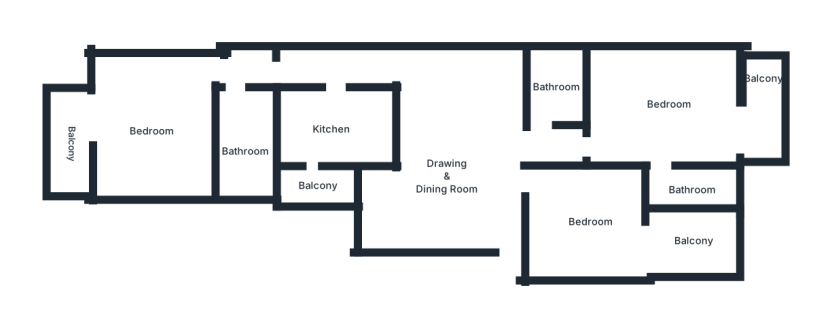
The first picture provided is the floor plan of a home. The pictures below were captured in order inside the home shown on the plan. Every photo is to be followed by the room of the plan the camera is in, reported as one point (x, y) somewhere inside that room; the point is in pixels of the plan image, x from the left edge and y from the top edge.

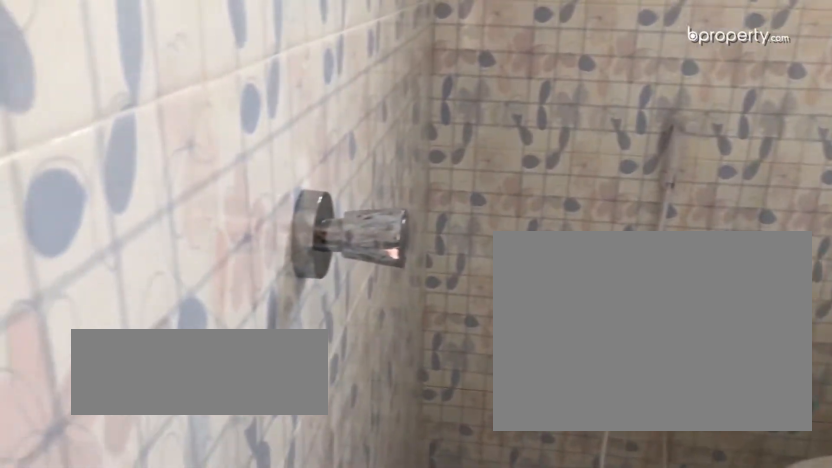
(690, 191)
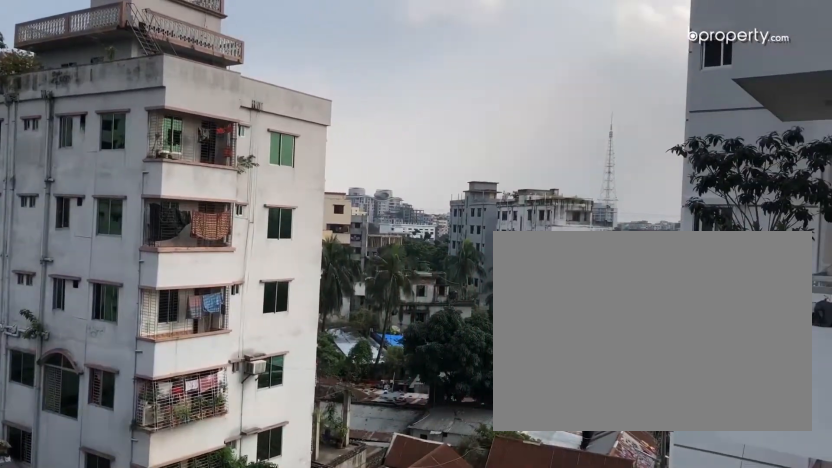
(762, 119)
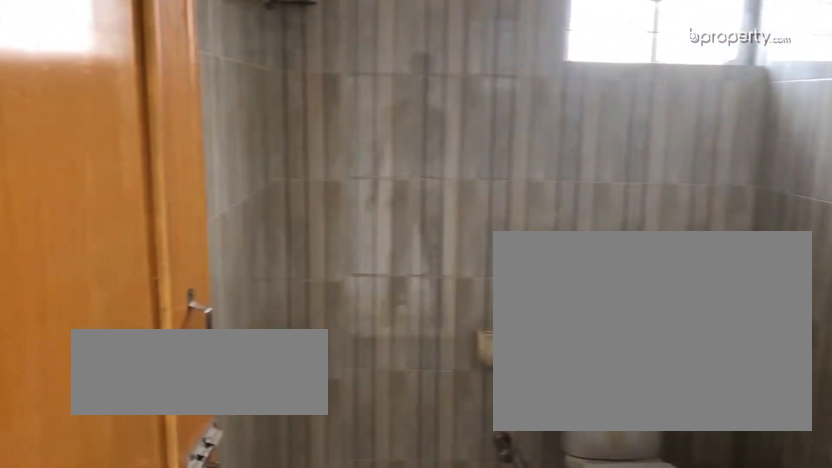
(554, 91)
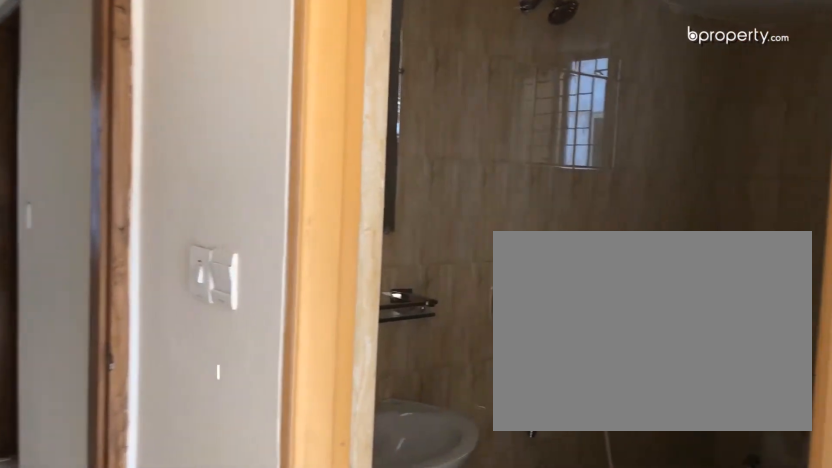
(248, 153)
